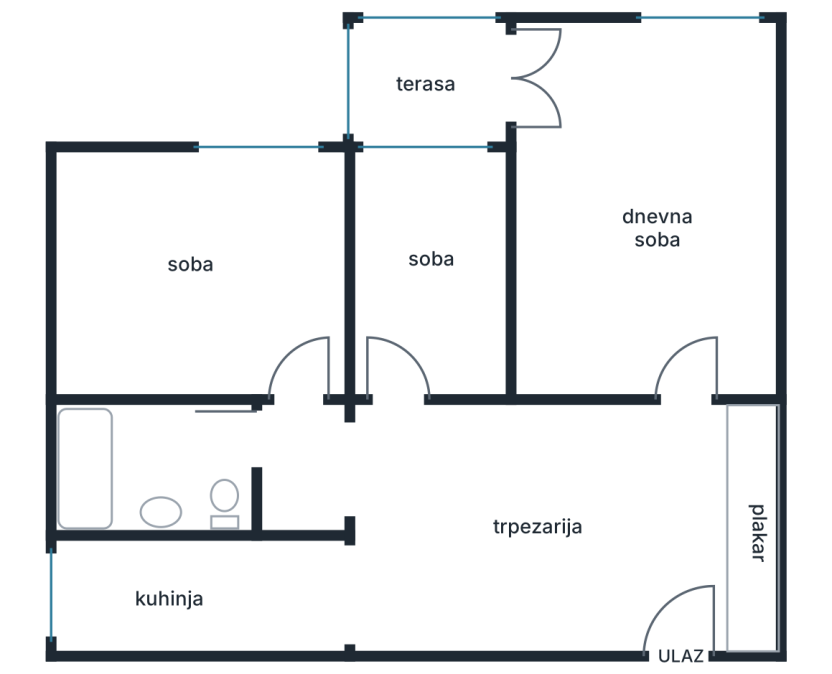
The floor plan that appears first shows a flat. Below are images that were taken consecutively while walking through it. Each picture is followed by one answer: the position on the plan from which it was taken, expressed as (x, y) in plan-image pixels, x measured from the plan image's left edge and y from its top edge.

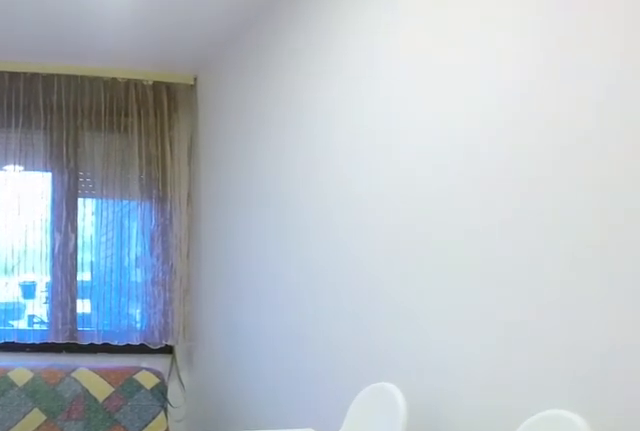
(397, 389)
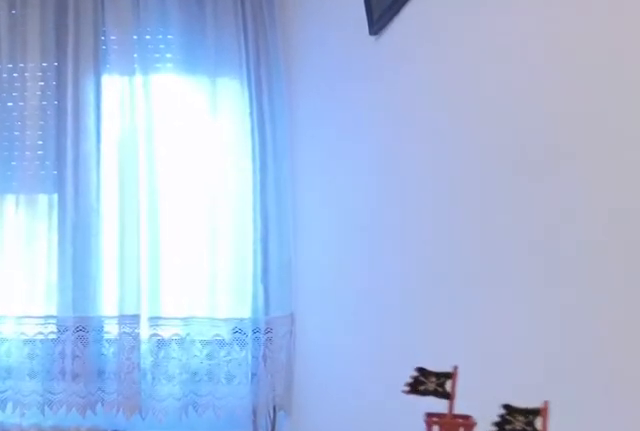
(311, 319)
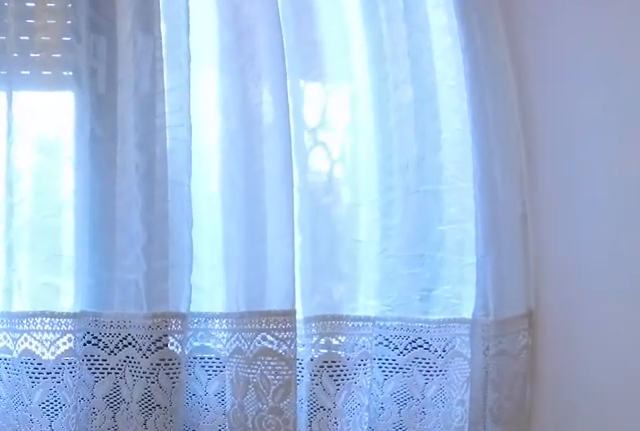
(310, 222)
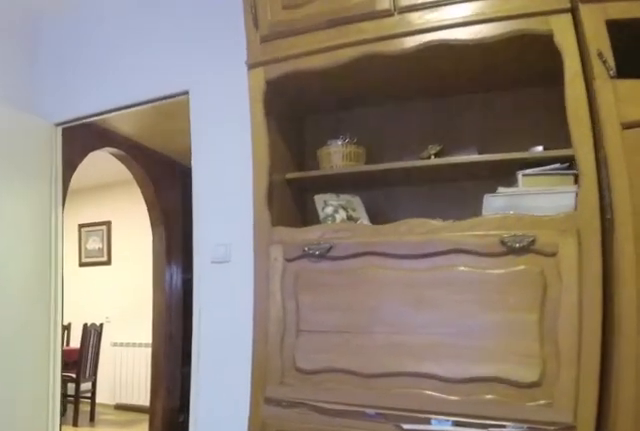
(237, 250)
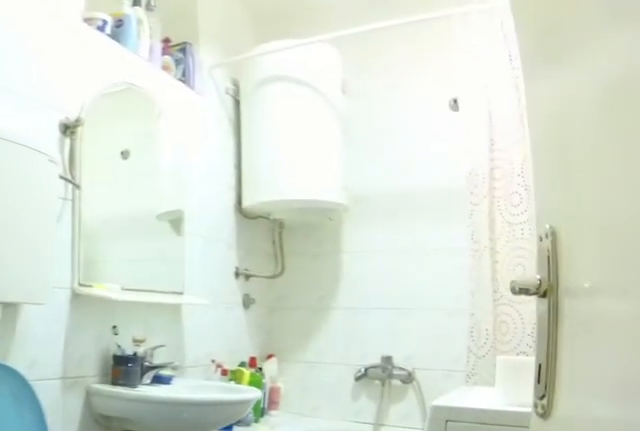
(298, 407)
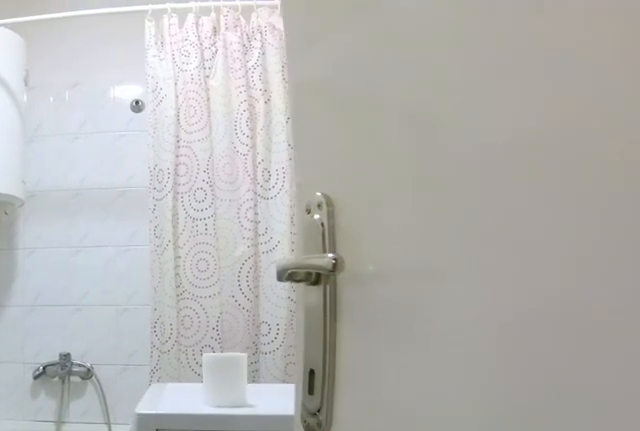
(281, 422)
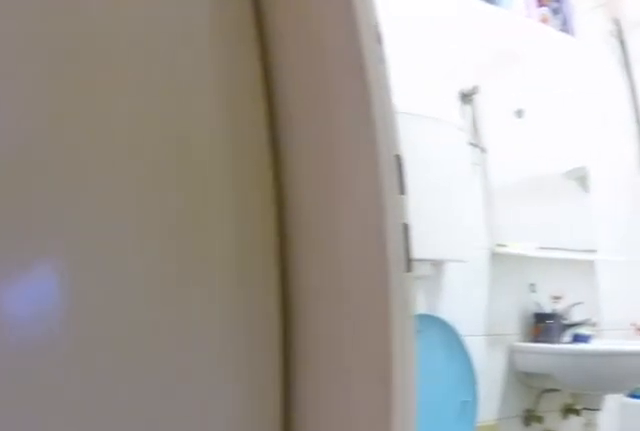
(277, 419)
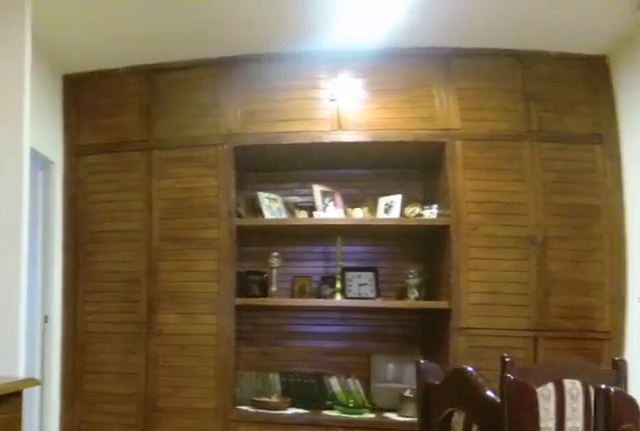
(496, 533)
